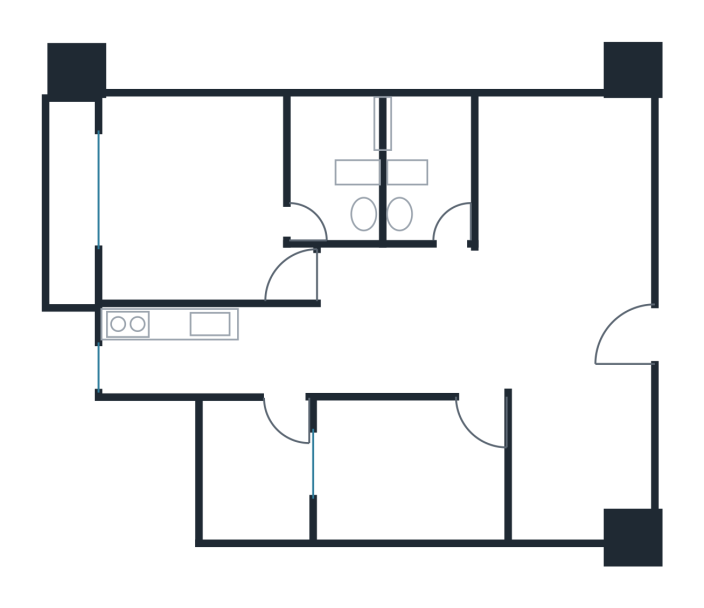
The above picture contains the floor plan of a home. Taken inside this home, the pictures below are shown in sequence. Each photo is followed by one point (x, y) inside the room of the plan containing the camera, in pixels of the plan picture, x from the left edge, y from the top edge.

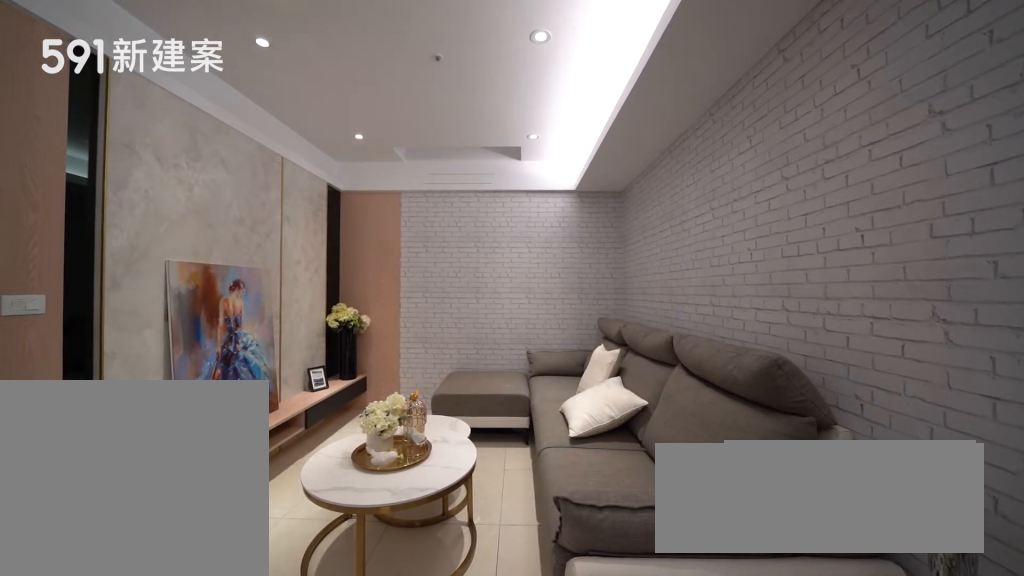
(568, 198)
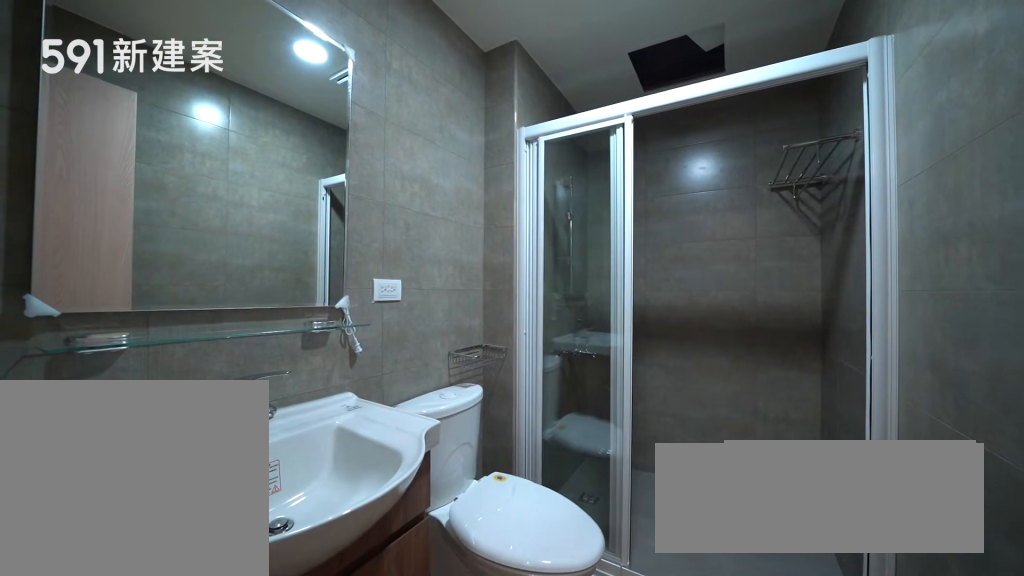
(424, 164)
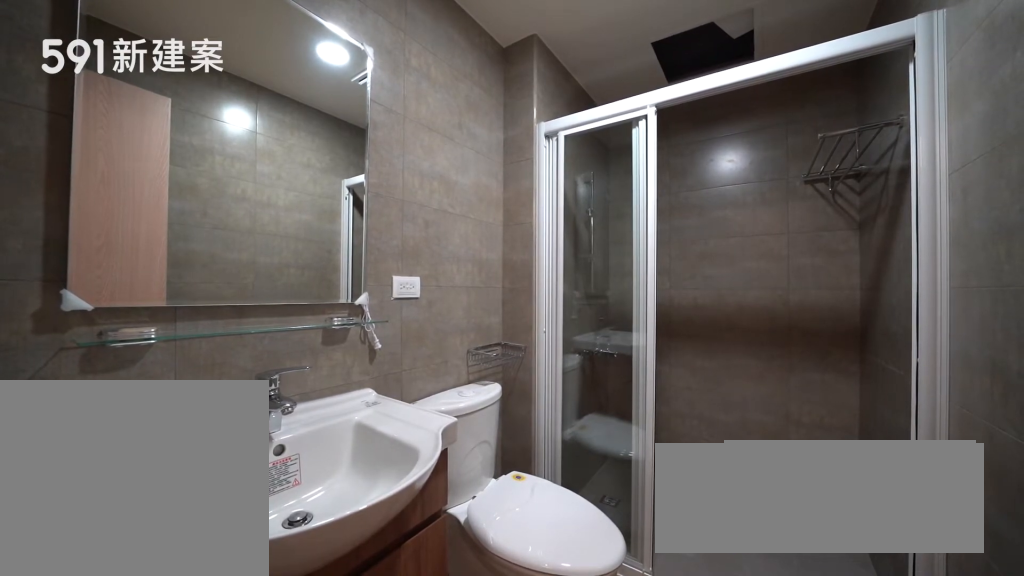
(424, 164)
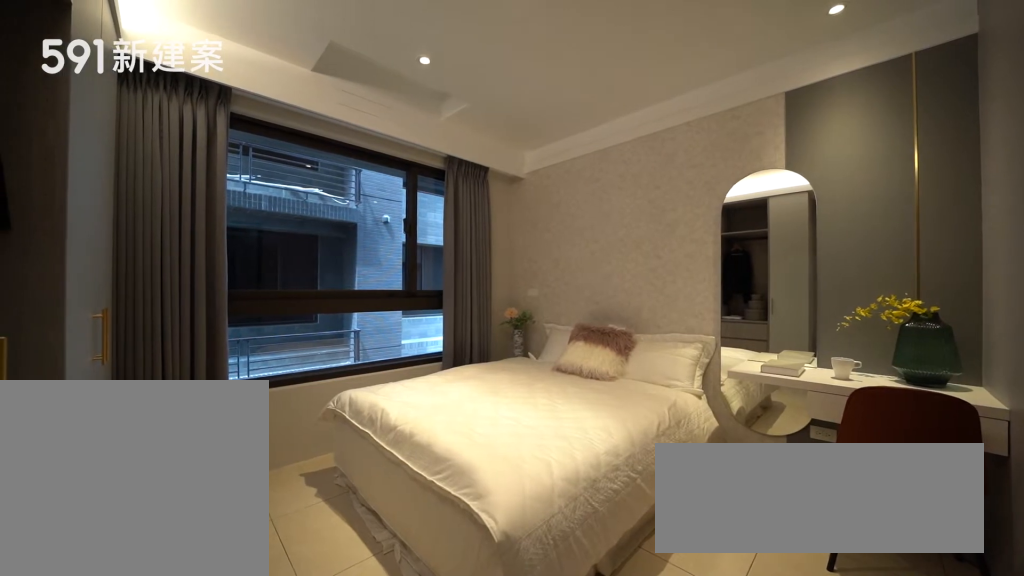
(197, 203)
